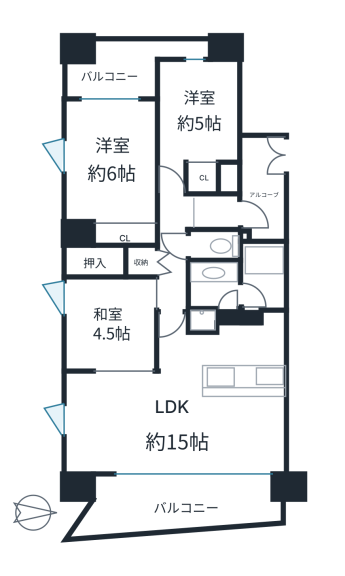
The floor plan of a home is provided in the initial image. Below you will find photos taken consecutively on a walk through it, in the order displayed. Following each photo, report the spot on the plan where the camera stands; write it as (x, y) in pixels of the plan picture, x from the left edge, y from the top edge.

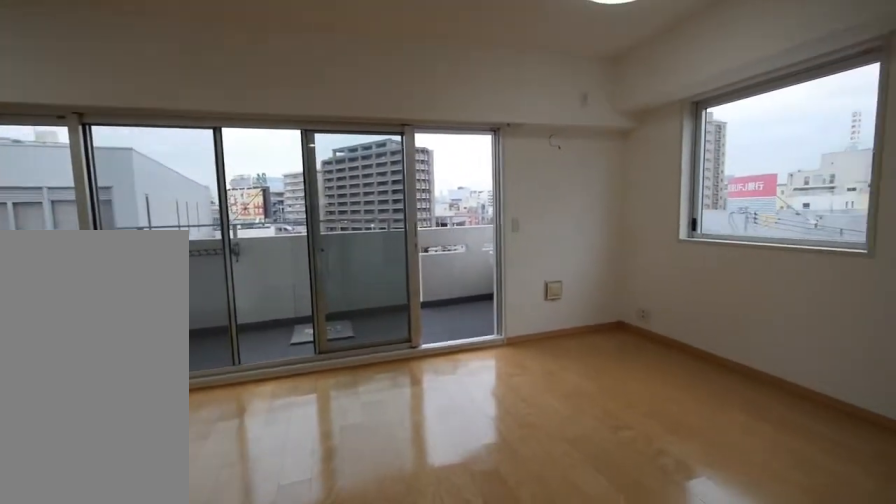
(111, 410)
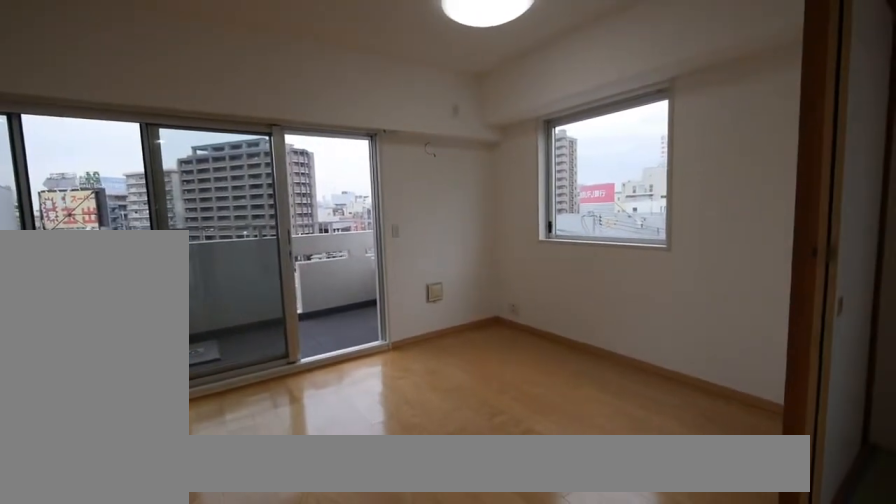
(111, 410)
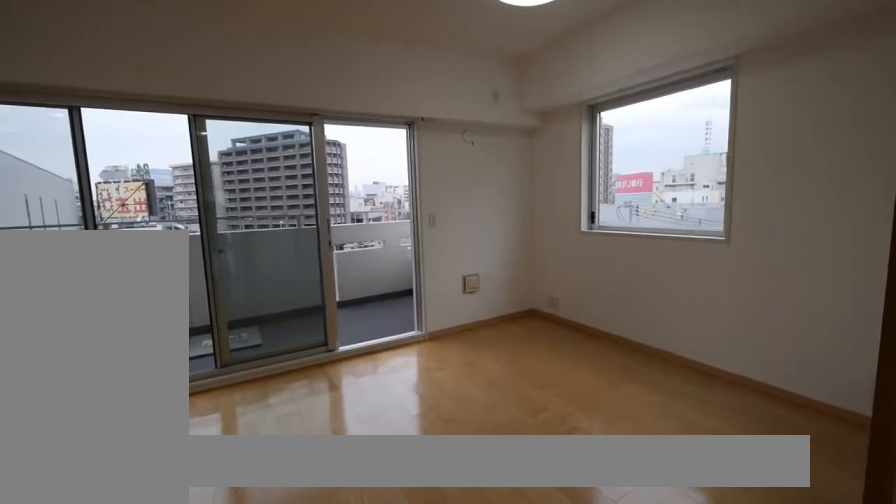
(111, 410)
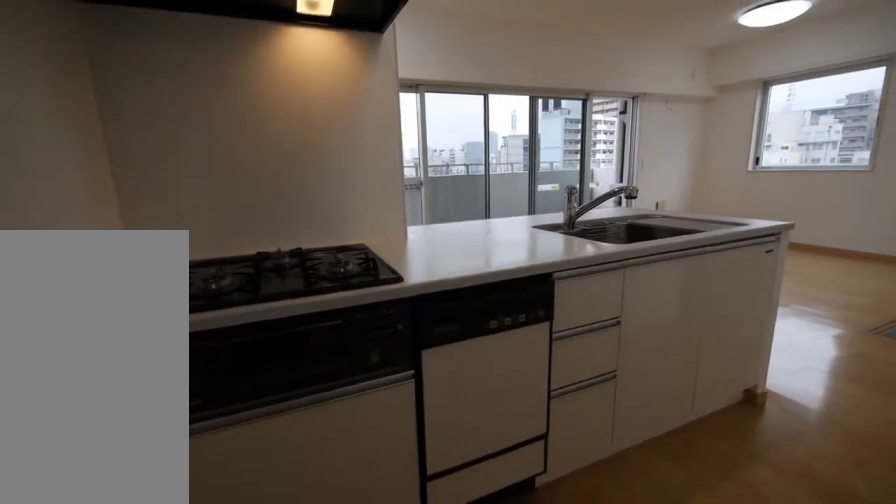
(225, 347)
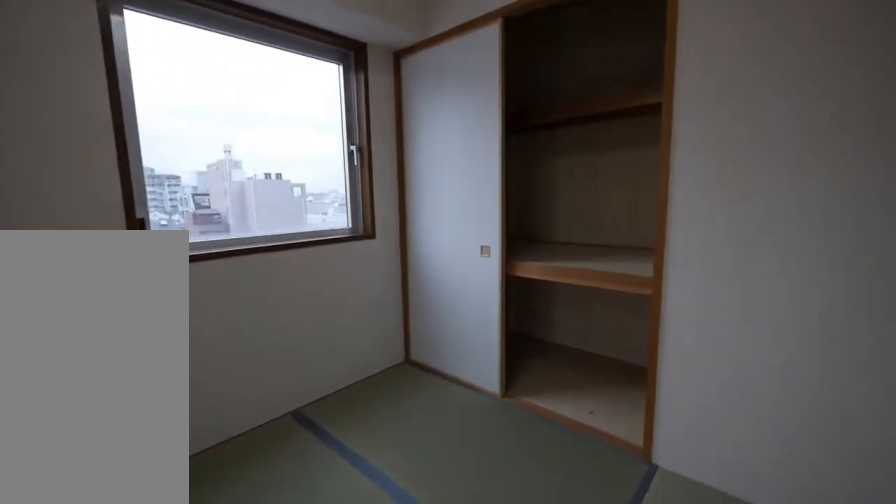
(99, 336)
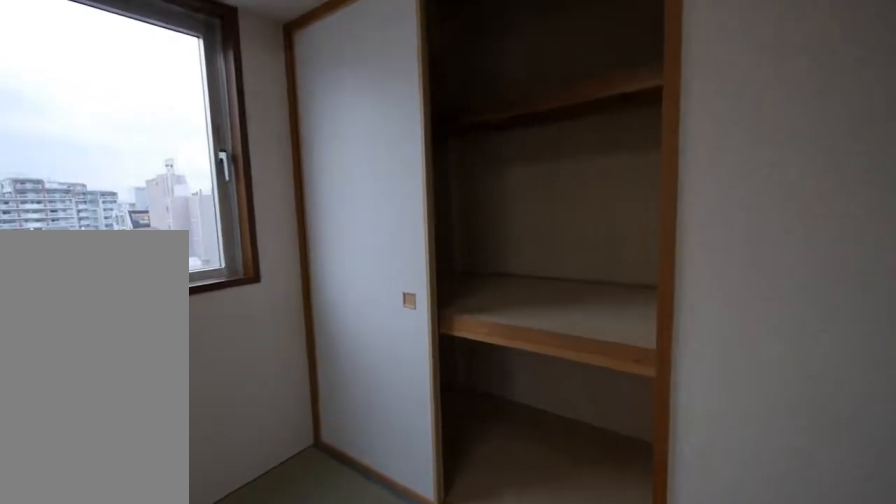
(100, 336)
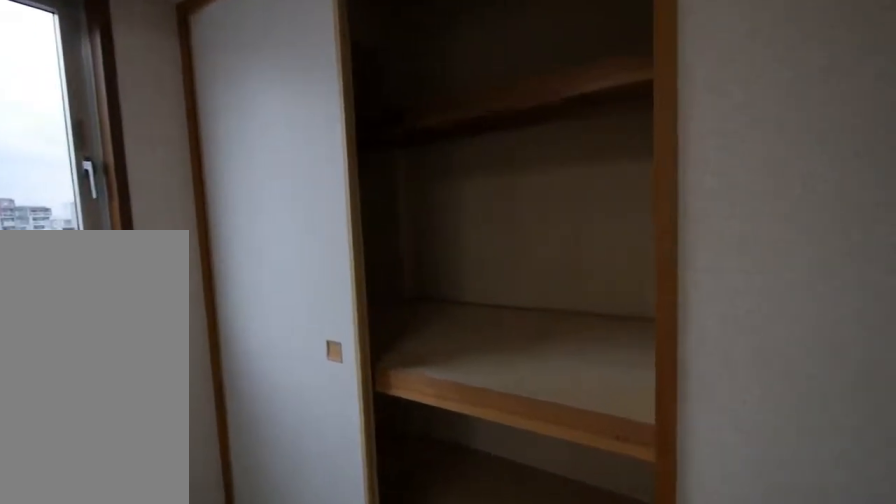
(99, 336)
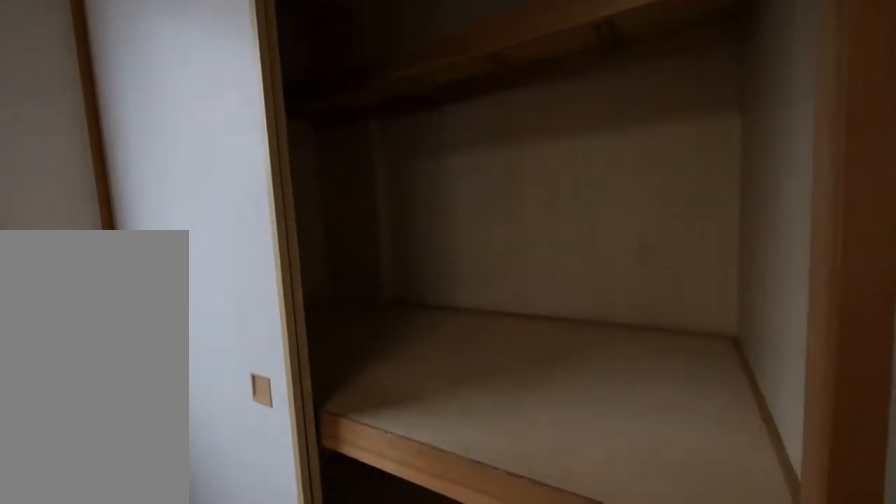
(100, 336)
